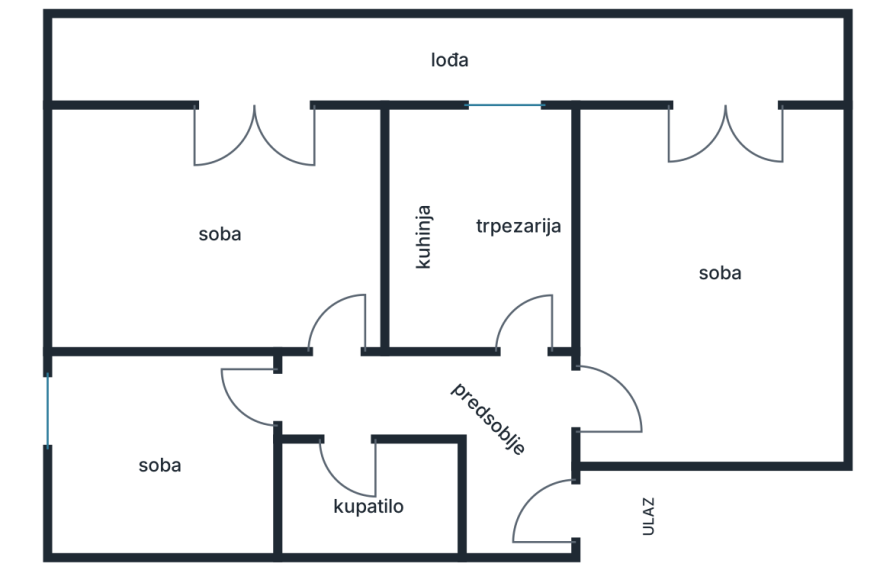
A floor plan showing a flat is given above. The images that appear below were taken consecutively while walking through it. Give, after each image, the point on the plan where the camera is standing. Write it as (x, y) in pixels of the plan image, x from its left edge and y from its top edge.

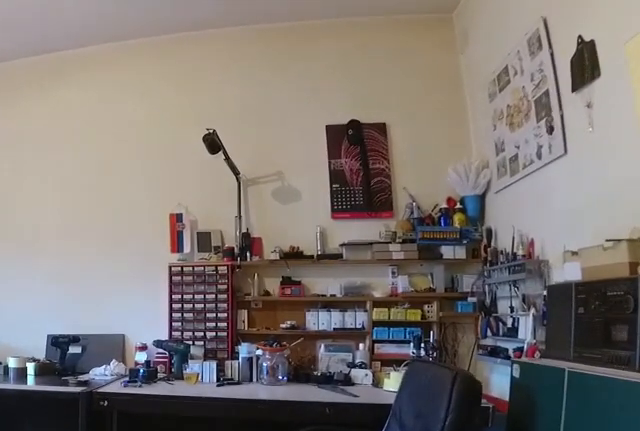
(595, 388)
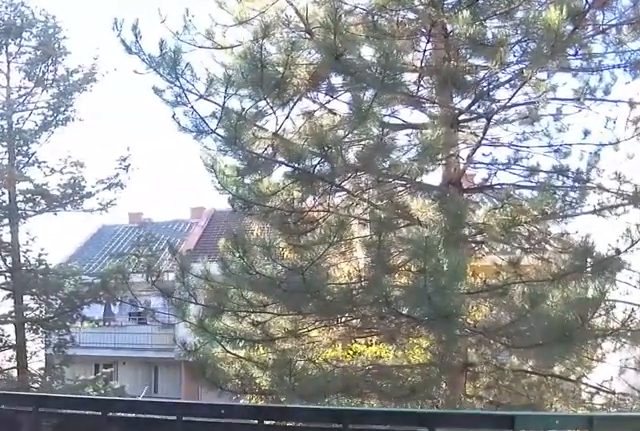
(728, 126)
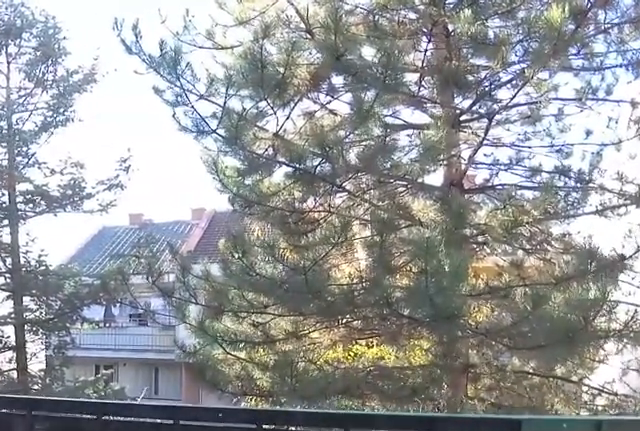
(730, 123)
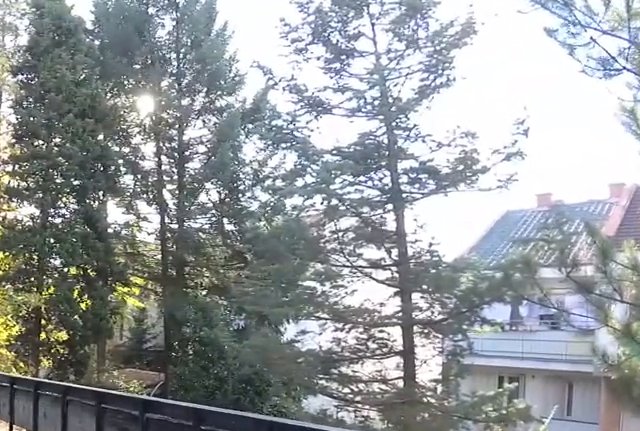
(744, 92)
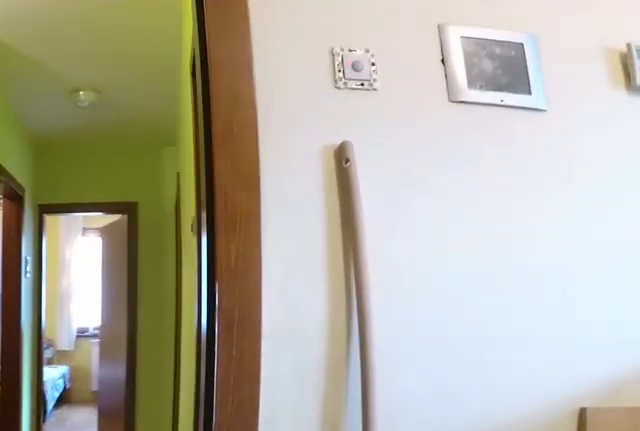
(670, 324)
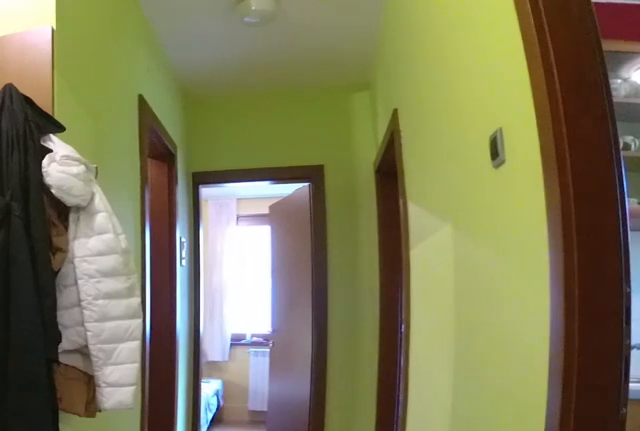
(557, 391)
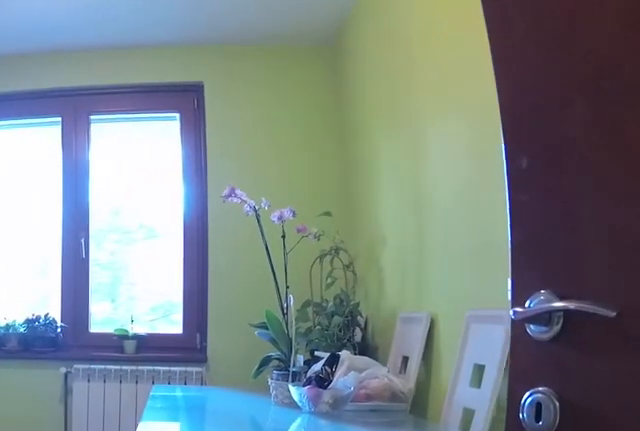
(550, 398)
